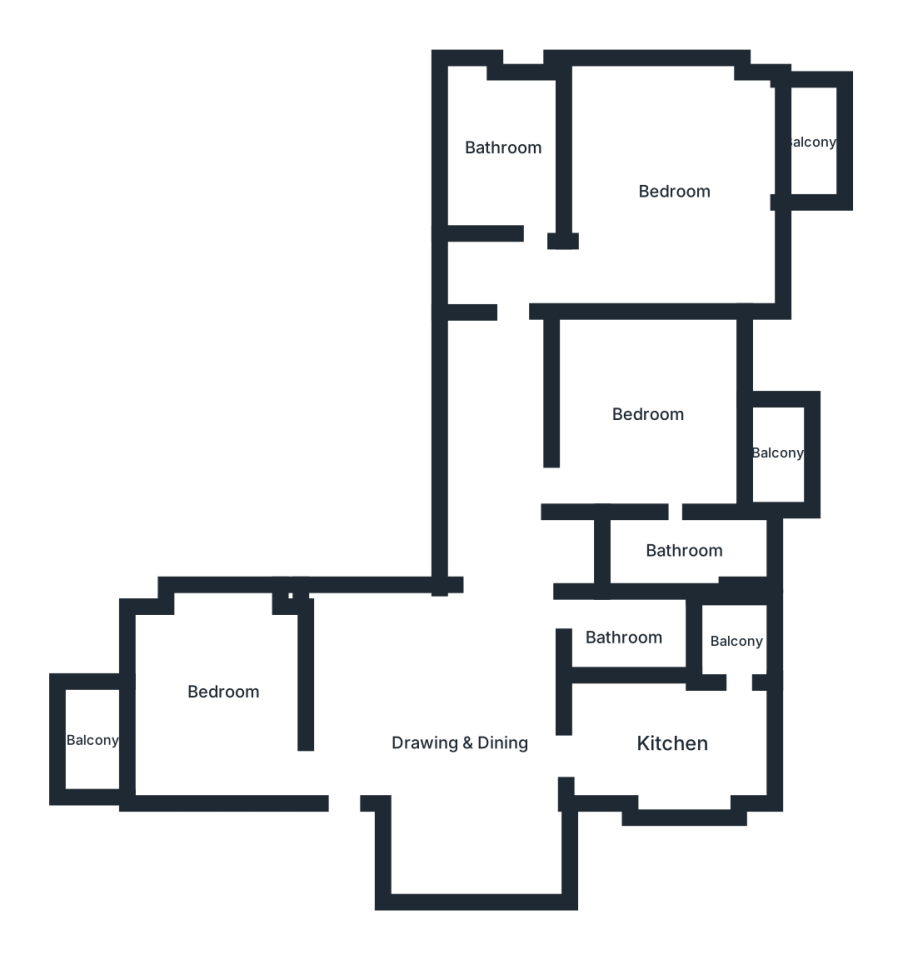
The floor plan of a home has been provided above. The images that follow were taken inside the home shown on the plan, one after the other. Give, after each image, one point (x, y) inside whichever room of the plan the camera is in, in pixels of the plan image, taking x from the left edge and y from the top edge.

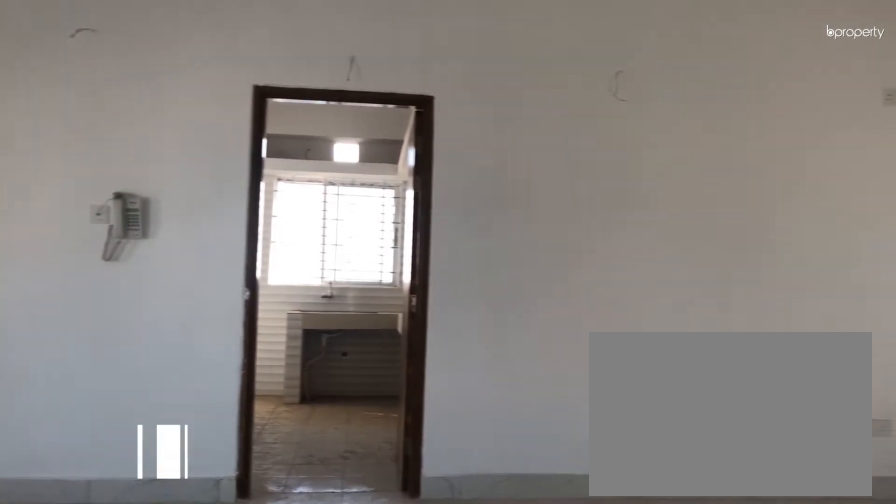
(463, 735)
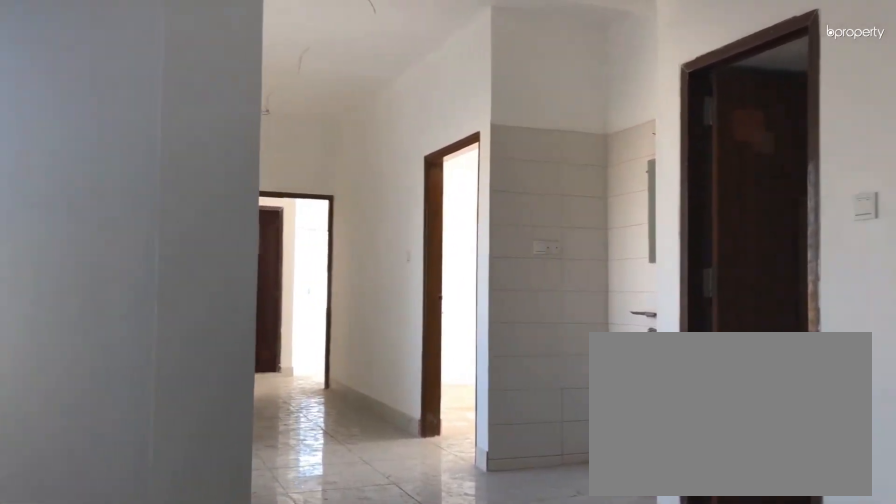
(463, 735)
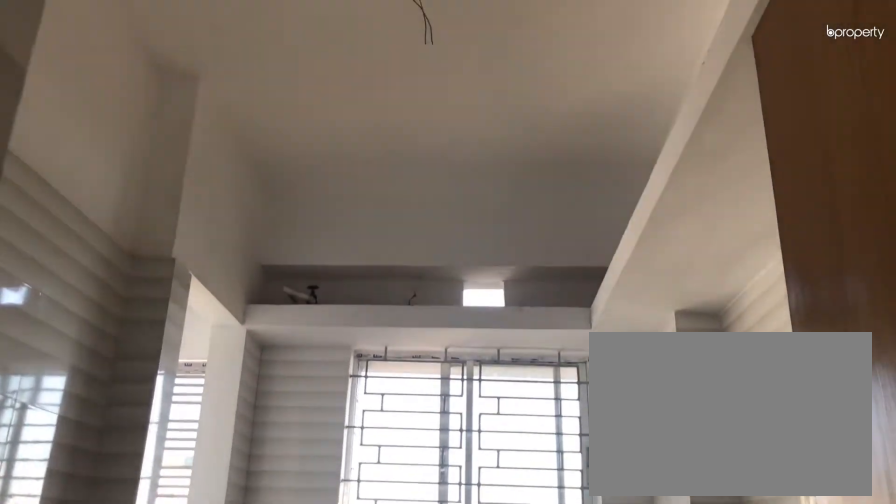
(673, 743)
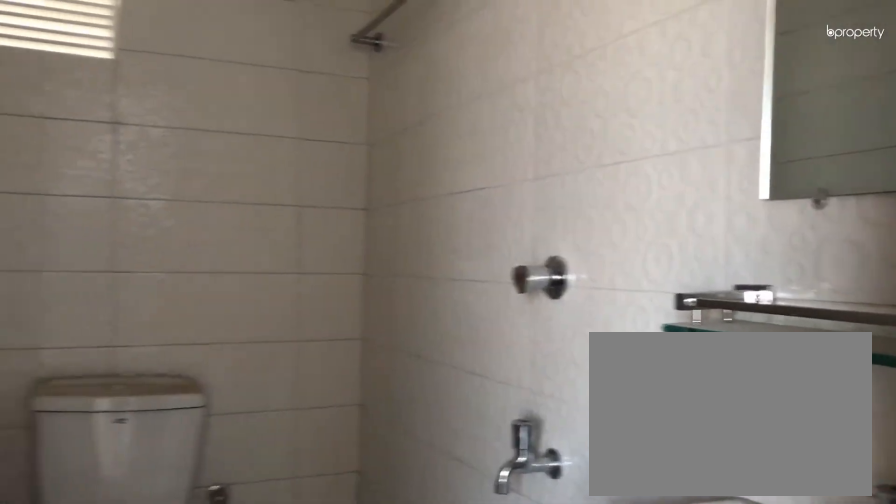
(627, 636)
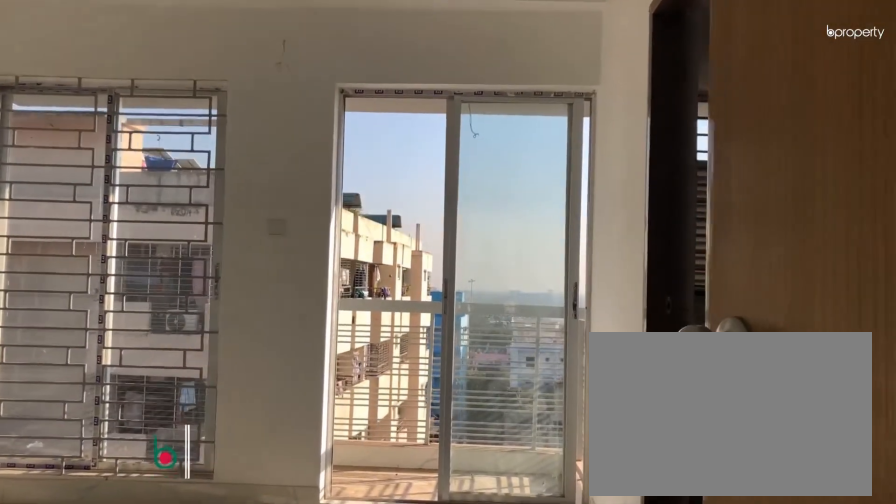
(650, 414)
